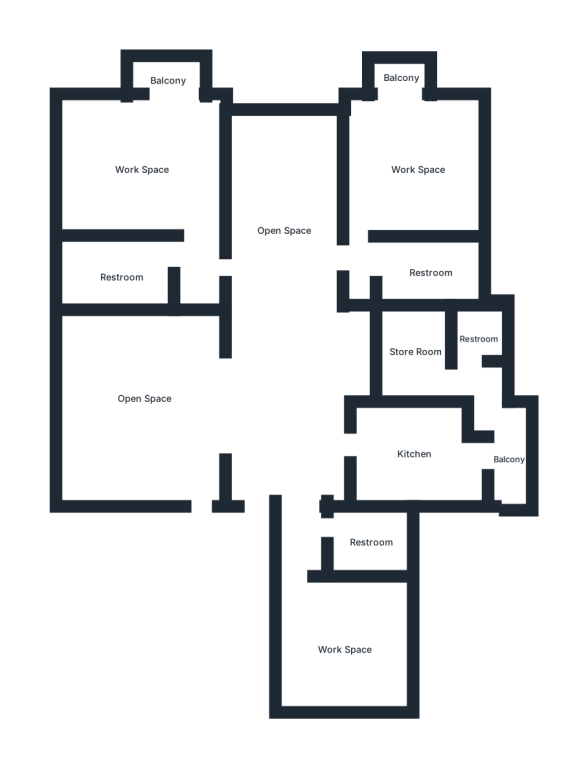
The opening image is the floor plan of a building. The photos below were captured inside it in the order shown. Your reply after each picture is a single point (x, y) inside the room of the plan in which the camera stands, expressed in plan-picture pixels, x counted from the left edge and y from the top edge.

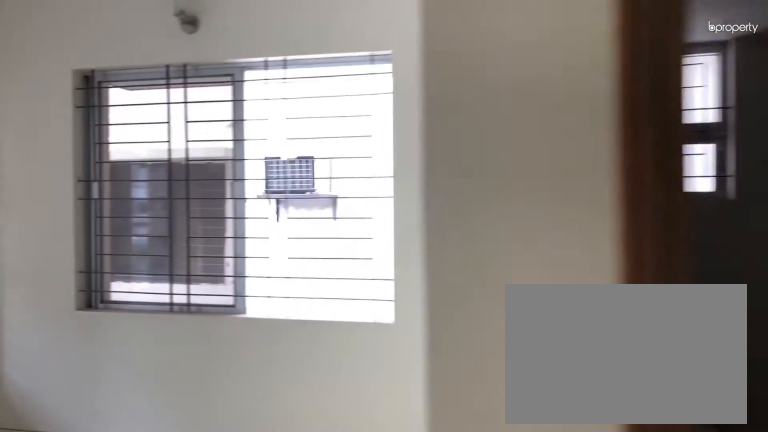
(415, 170)
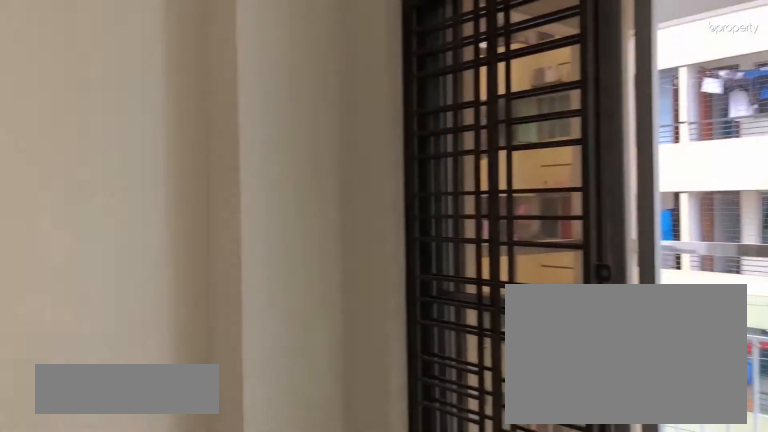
(415, 170)
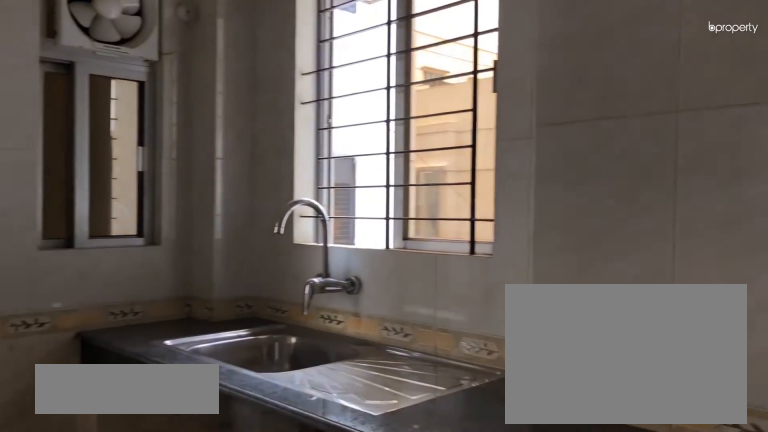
(421, 449)
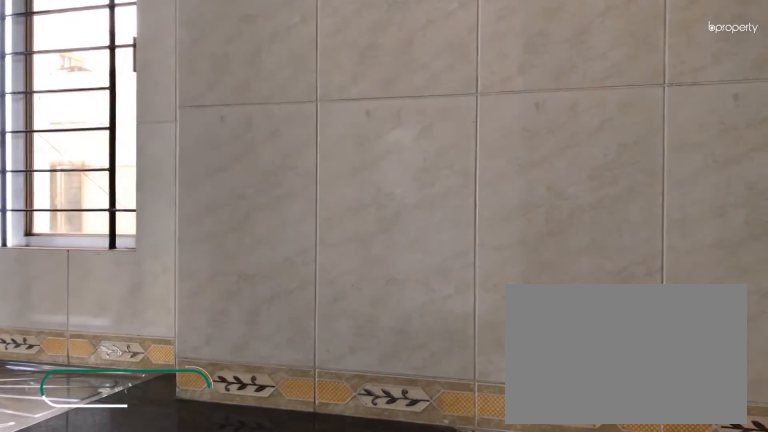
(421, 449)
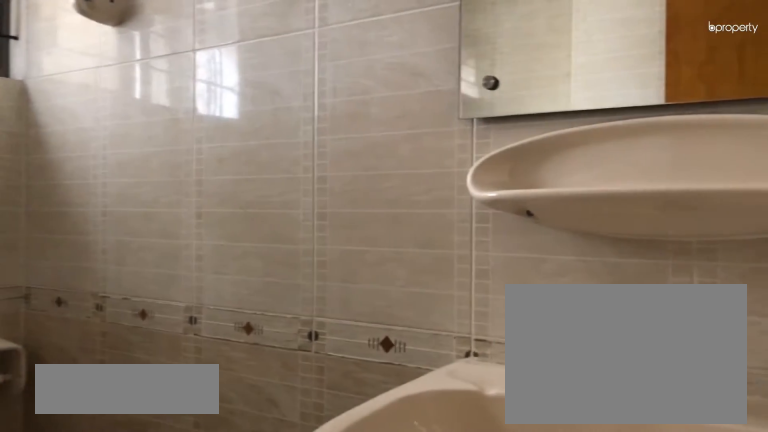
(366, 546)
